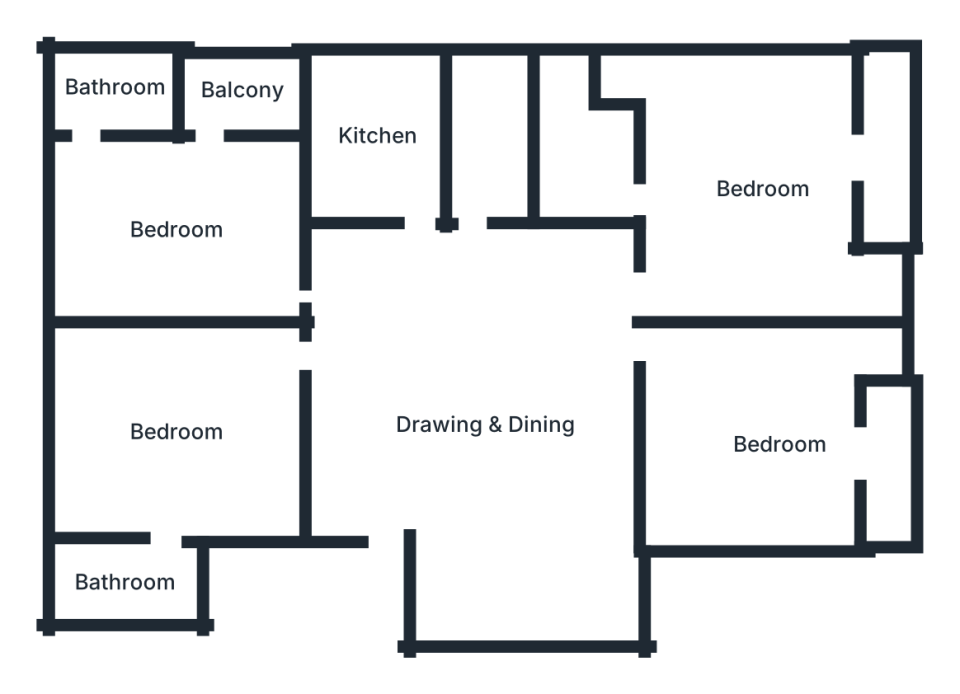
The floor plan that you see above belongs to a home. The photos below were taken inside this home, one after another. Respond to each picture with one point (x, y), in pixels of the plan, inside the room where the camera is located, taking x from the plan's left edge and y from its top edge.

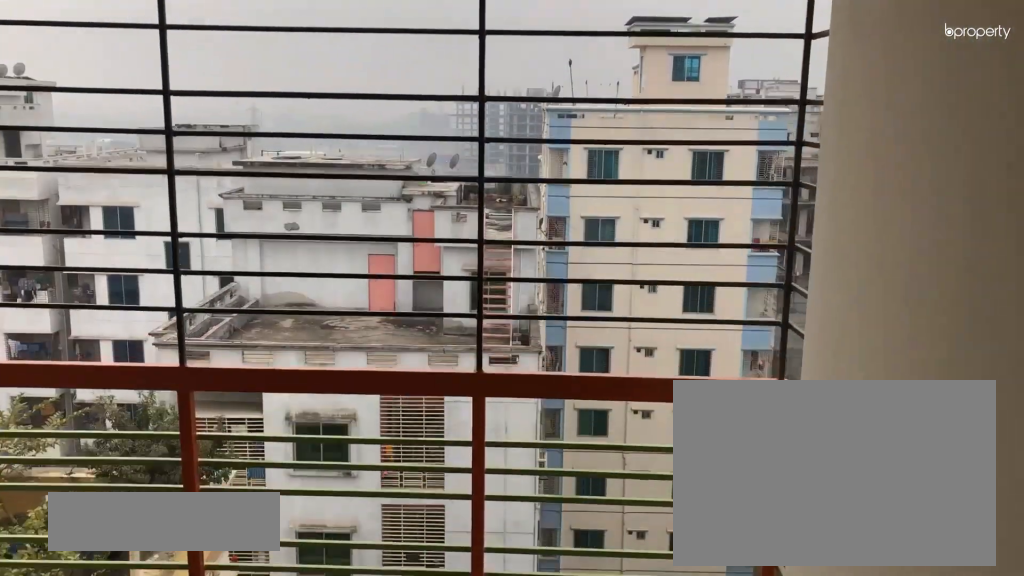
(240, 93)
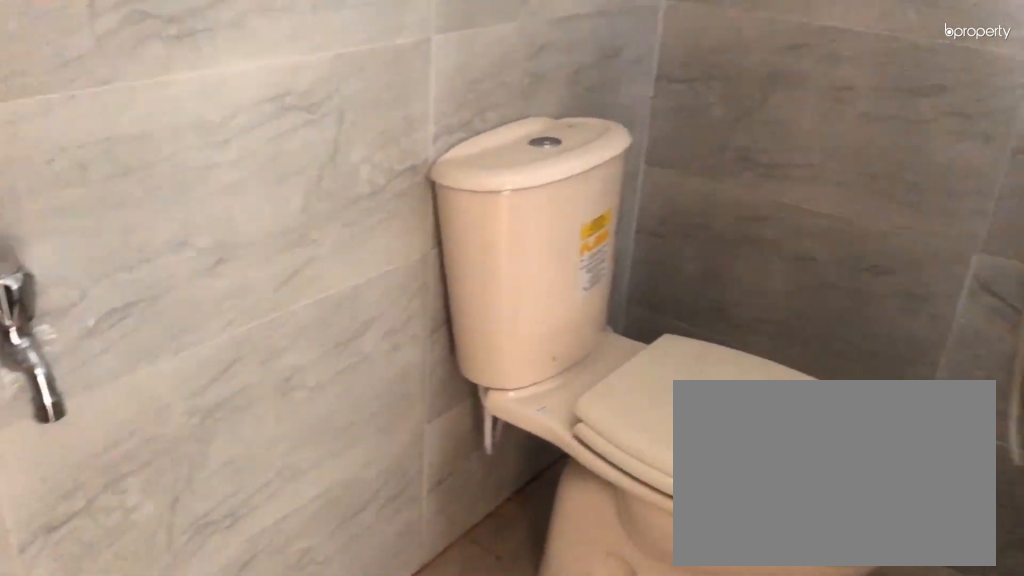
(117, 93)
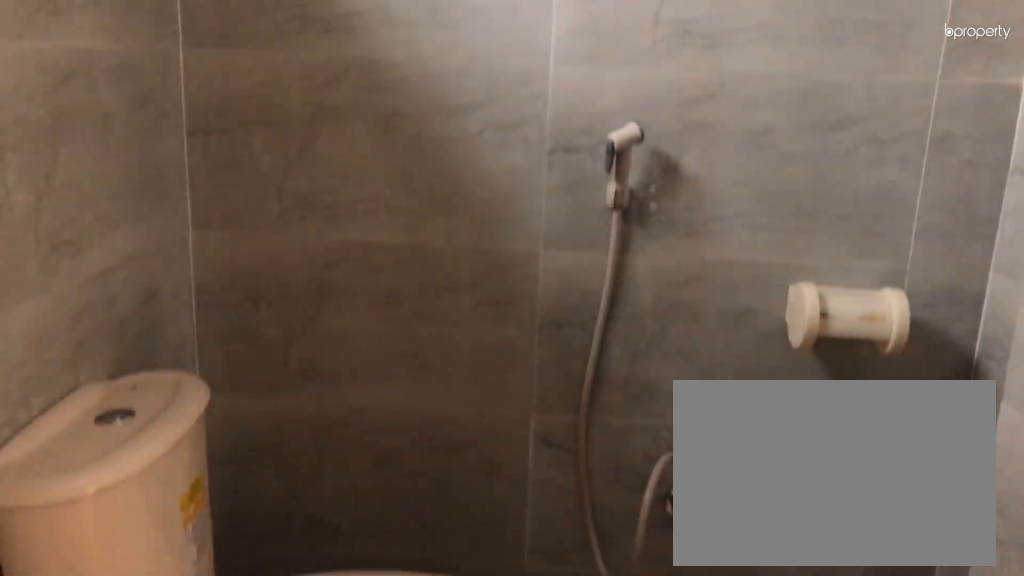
(117, 93)
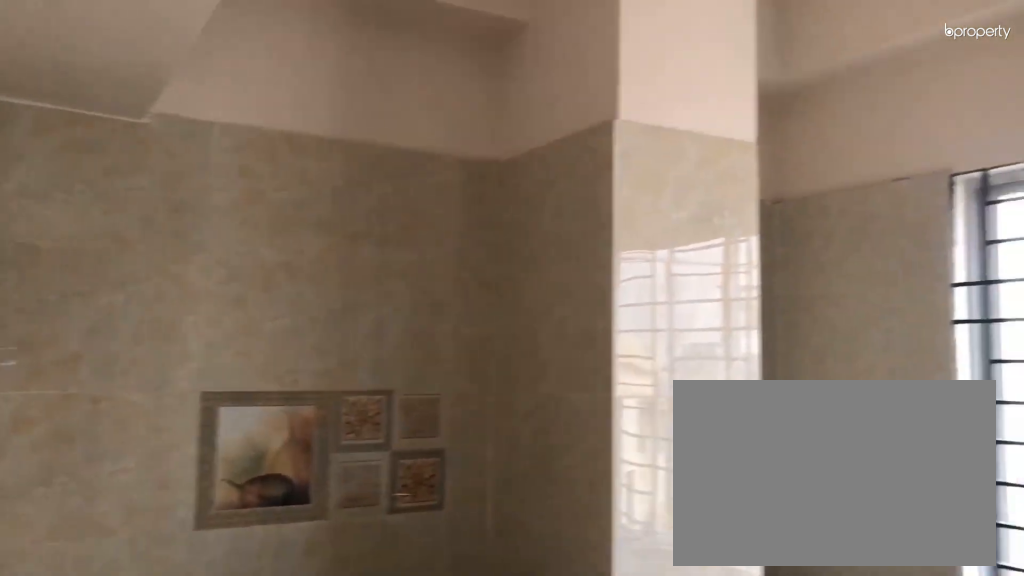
(381, 140)
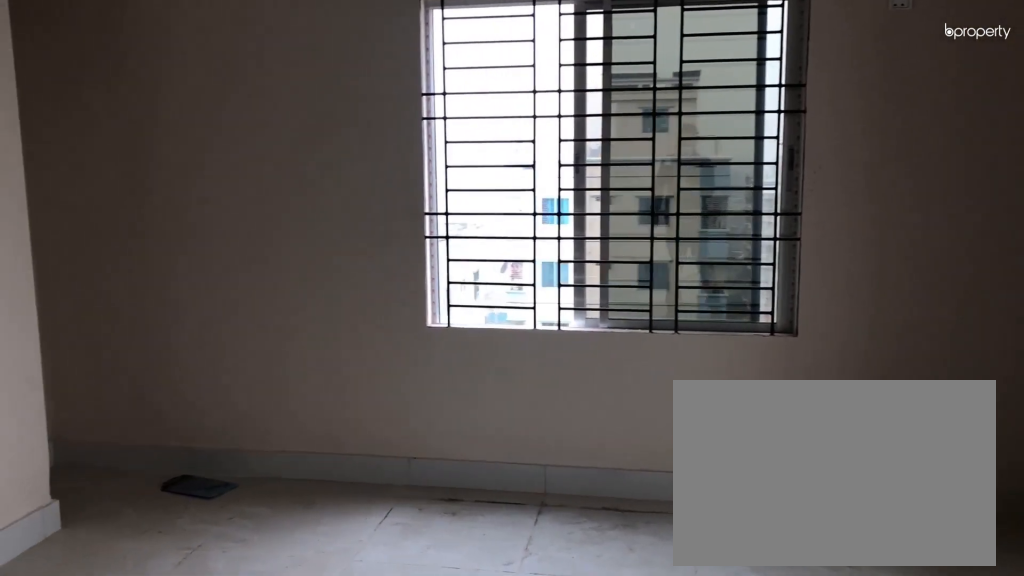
(767, 189)
